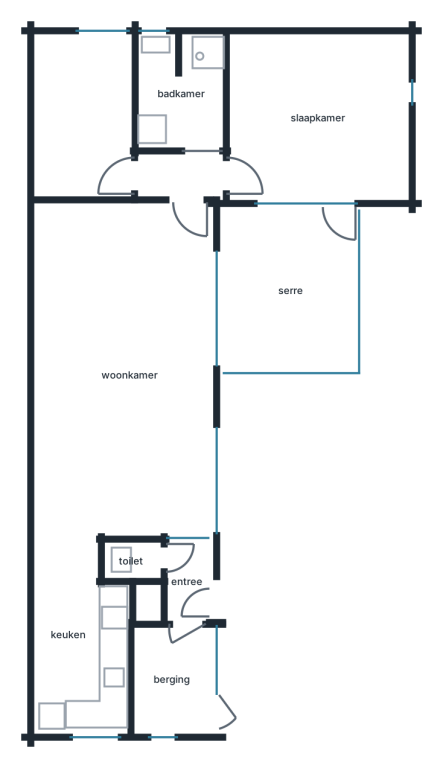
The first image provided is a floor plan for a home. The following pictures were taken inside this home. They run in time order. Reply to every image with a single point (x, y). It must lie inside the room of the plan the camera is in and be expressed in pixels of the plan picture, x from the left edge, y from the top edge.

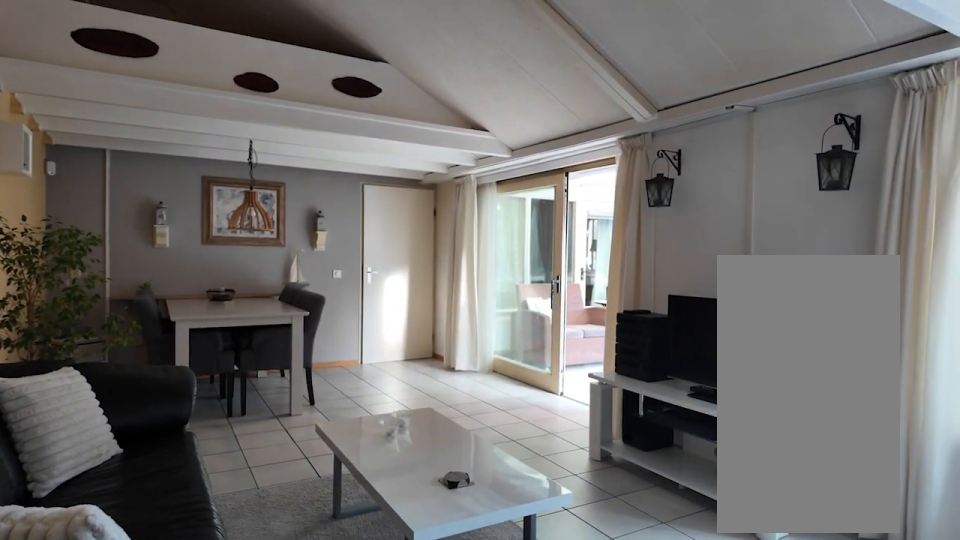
(123, 369)
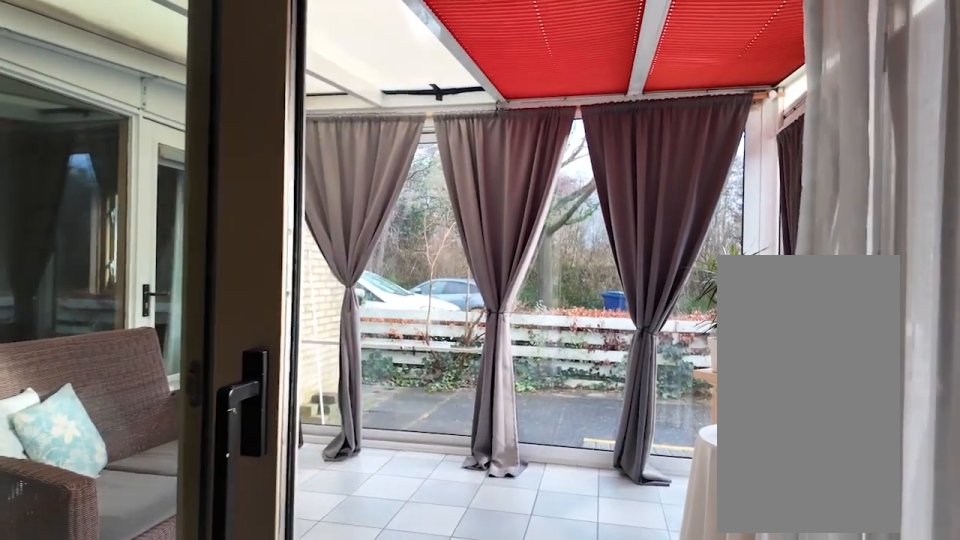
(123, 369)
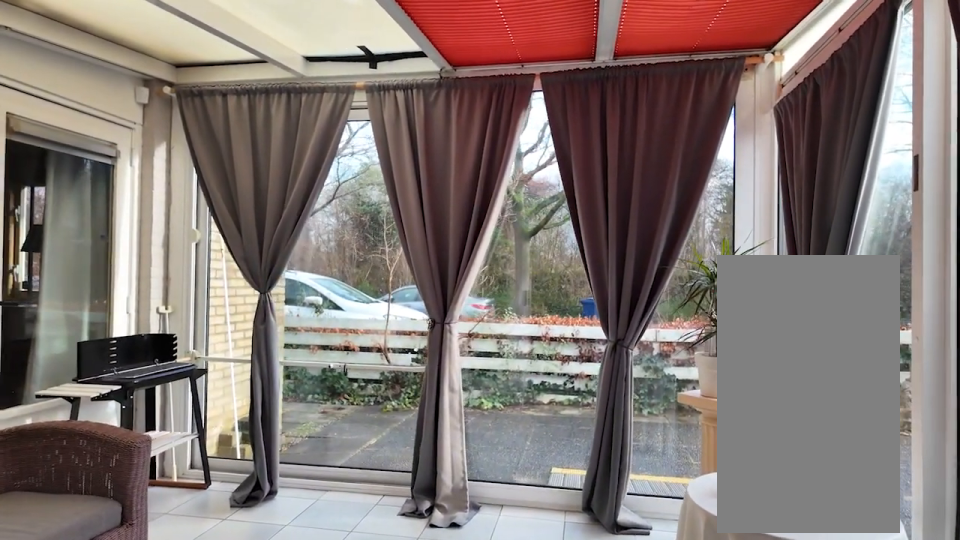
(290, 290)
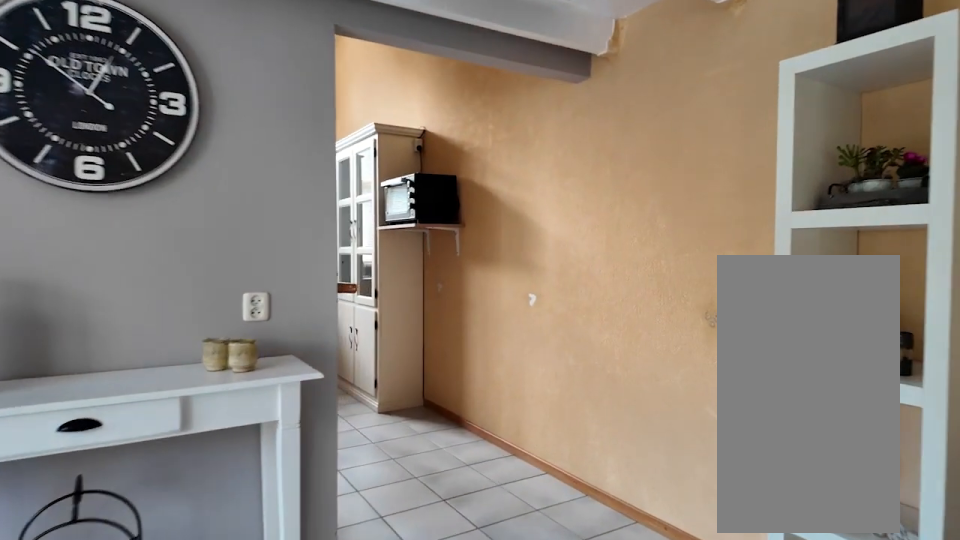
(123, 369)
